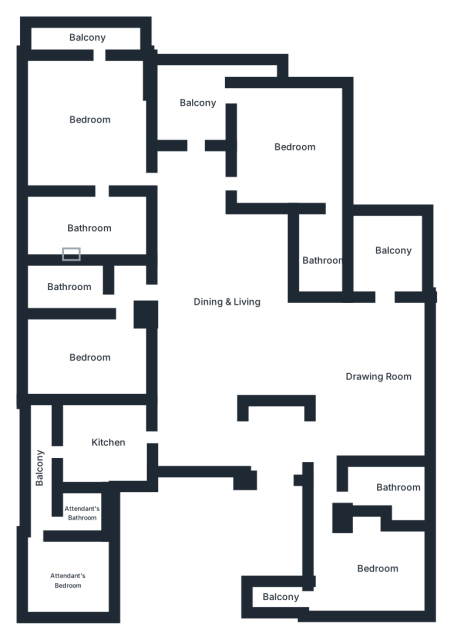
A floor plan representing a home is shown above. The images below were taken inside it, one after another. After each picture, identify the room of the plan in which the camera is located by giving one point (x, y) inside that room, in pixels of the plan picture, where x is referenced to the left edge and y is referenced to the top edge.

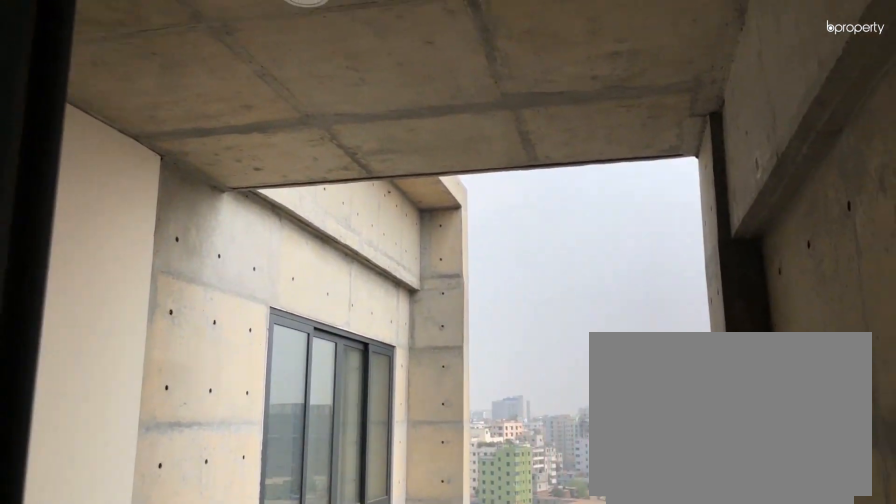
(386, 251)
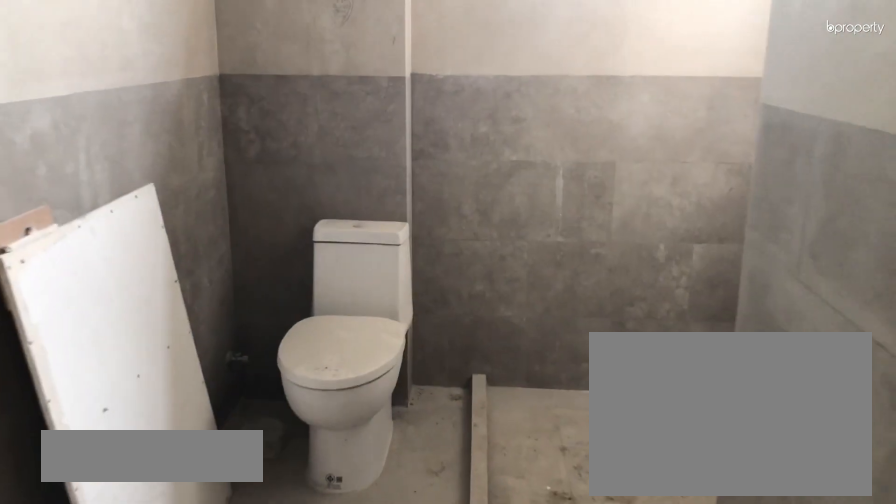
(358, 487)
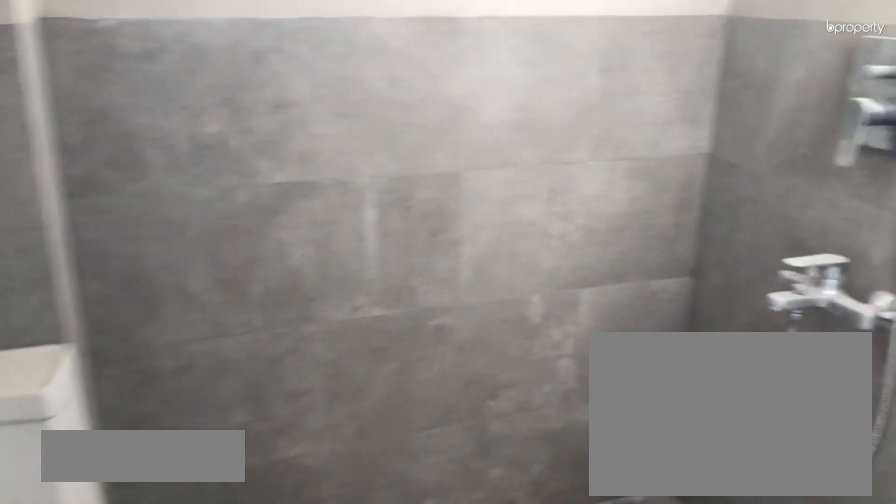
(397, 489)
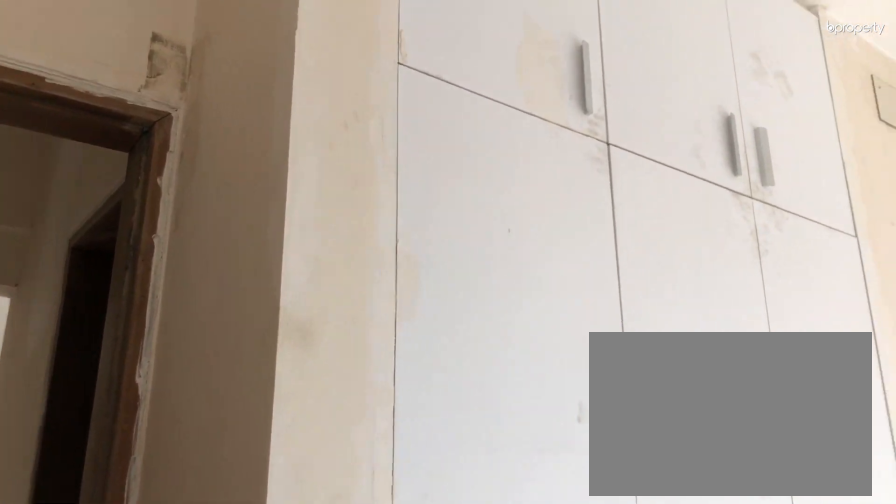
(373, 569)
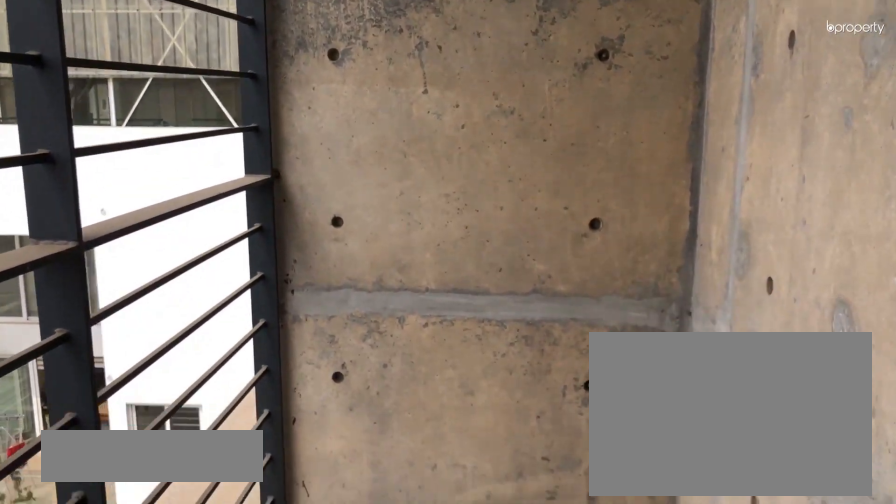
(270, 592)
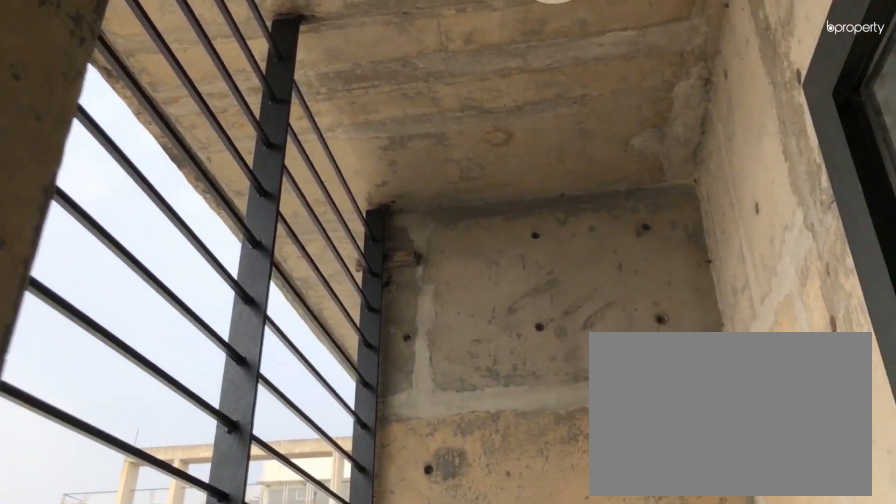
(270, 592)
